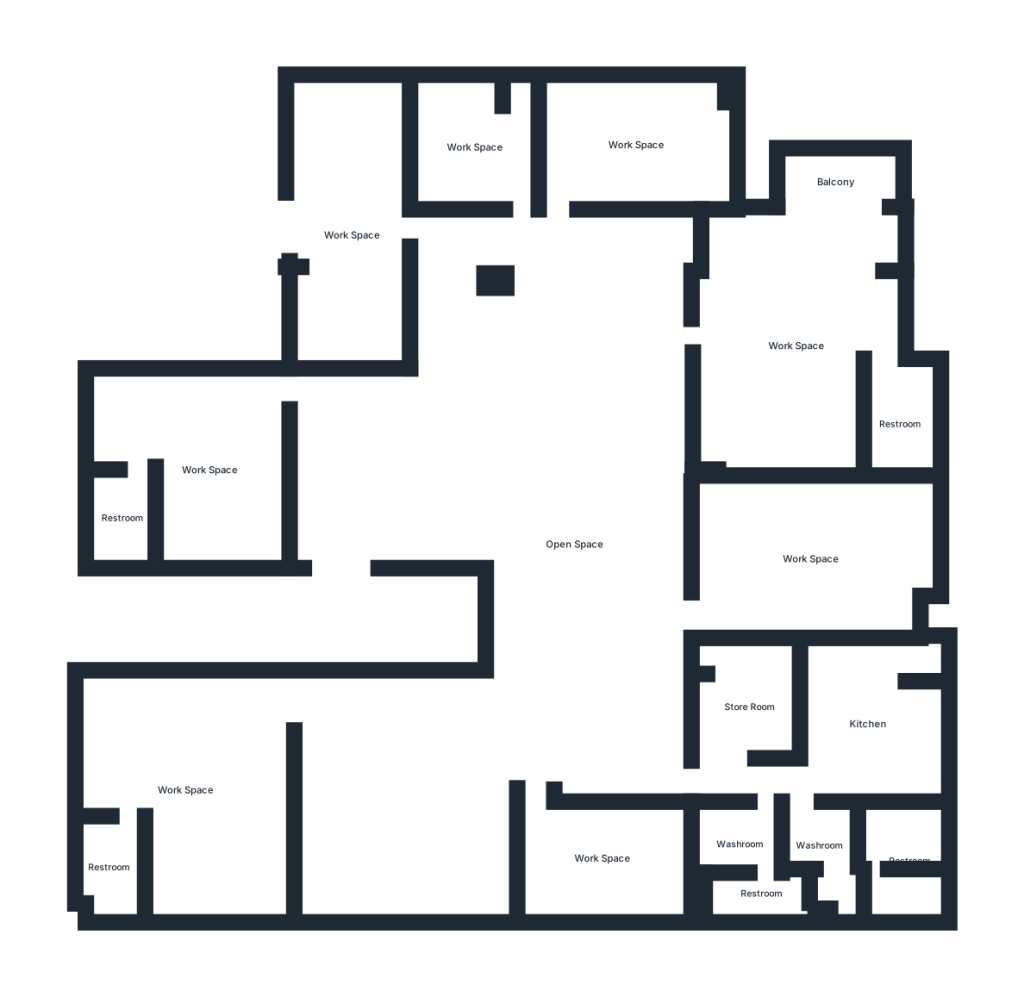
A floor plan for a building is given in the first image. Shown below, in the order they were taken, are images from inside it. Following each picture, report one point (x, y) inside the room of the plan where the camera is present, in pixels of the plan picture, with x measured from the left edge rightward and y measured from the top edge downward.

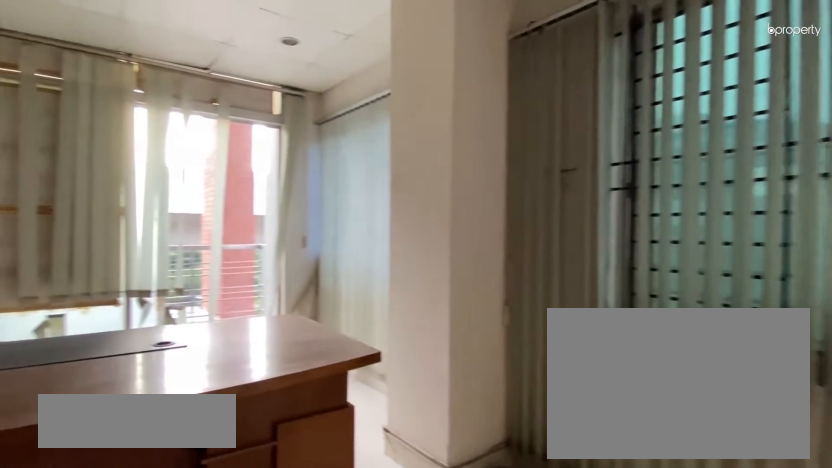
(800, 343)
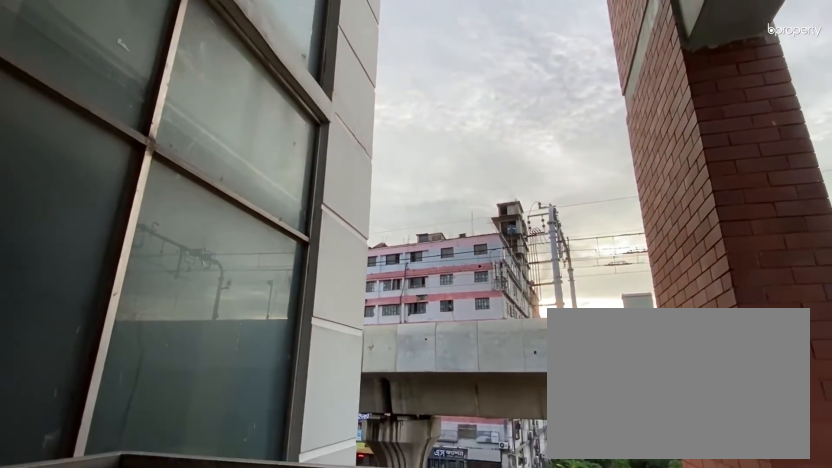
(833, 184)
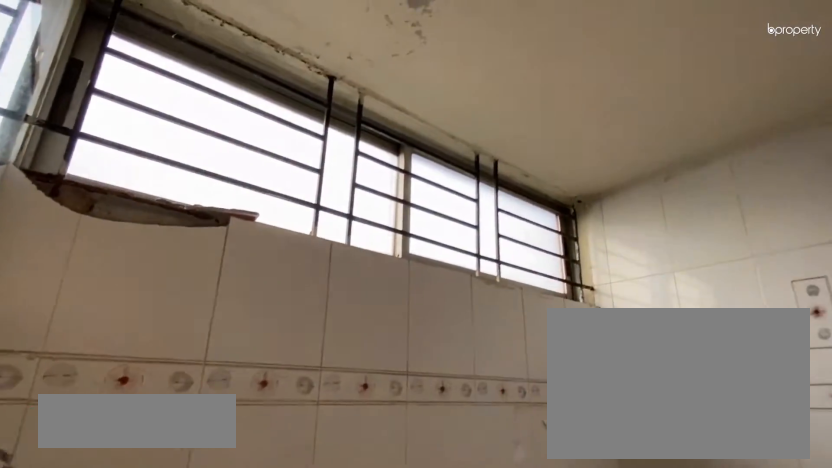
(899, 422)
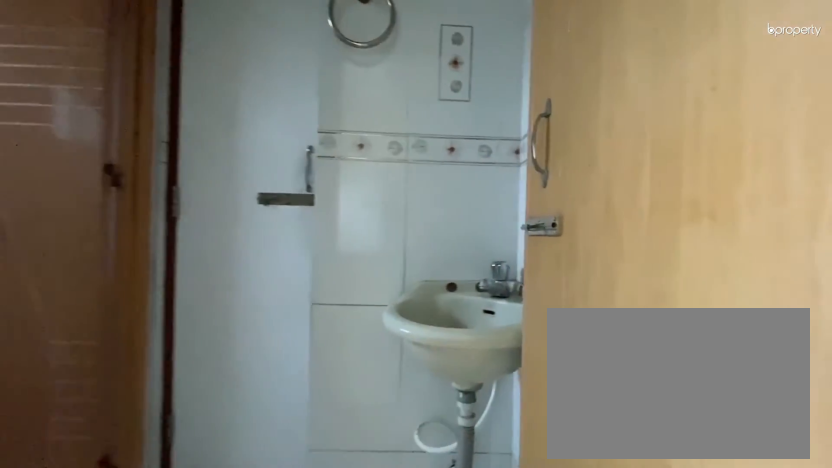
(901, 852)
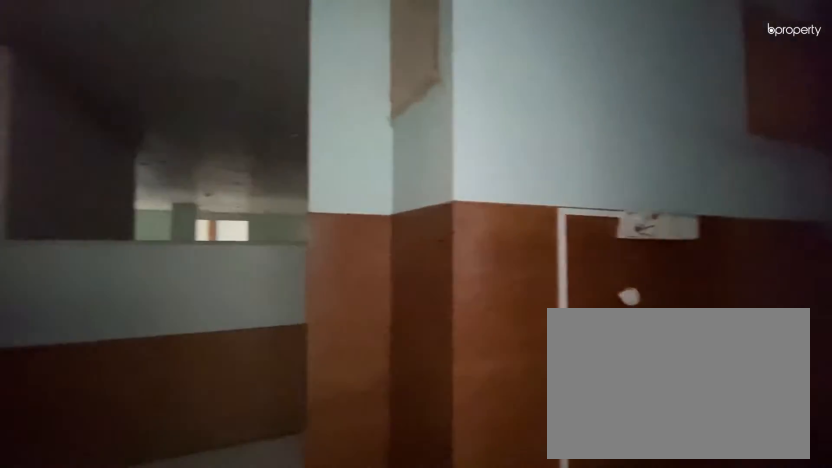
(608, 862)
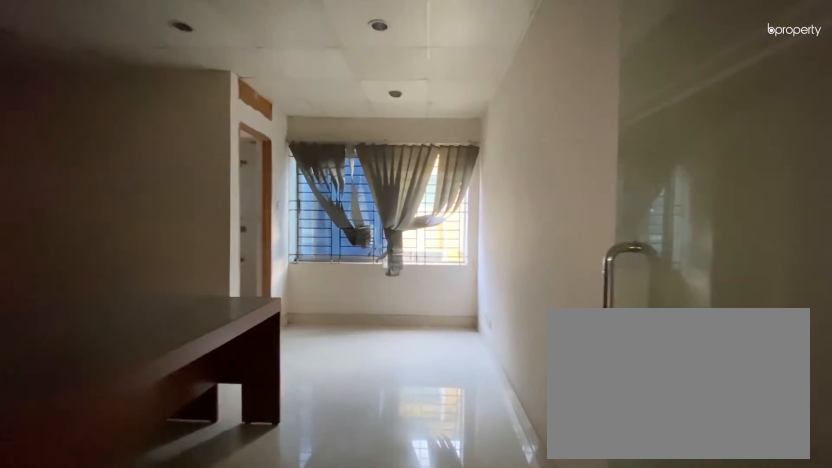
(193, 786)
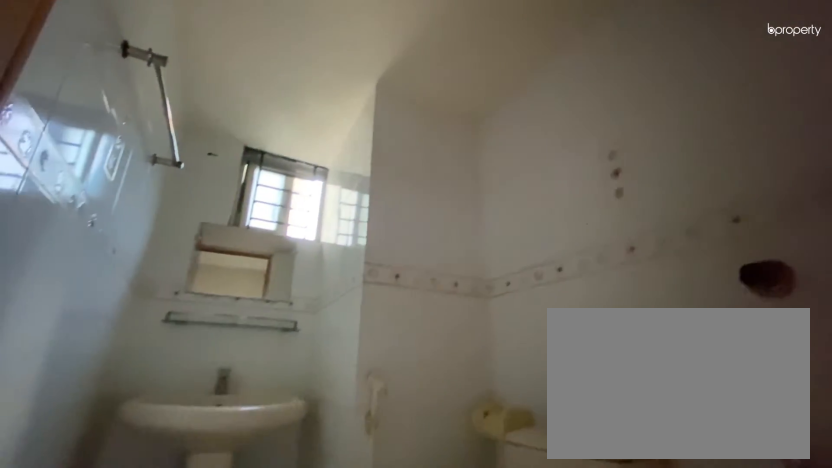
(116, 866)
